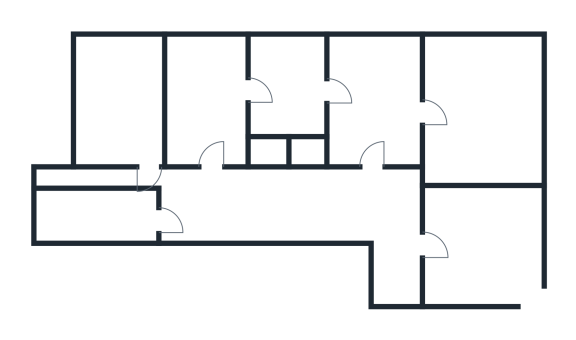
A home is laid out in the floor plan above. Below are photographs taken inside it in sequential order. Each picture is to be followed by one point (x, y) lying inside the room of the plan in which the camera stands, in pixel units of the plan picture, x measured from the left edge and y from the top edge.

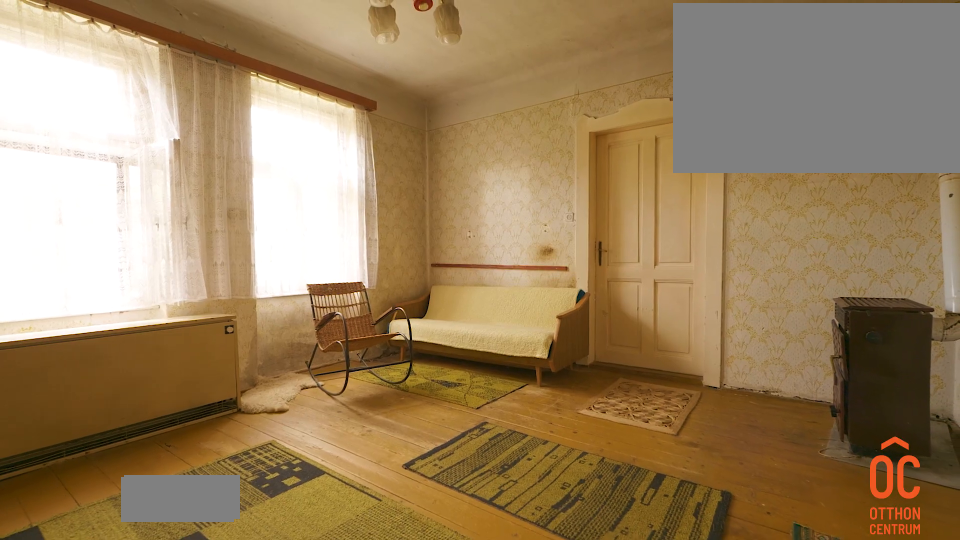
(476, 99)
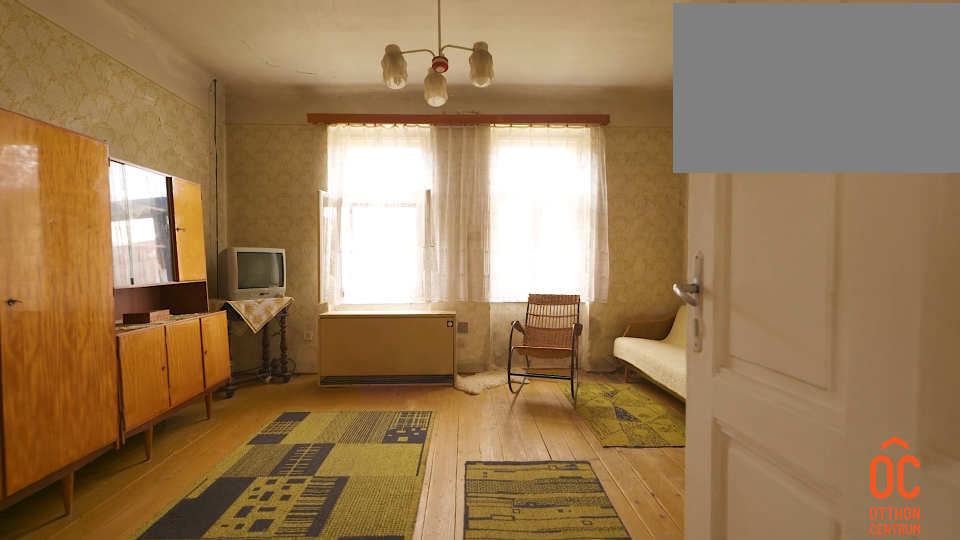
(476, 99)
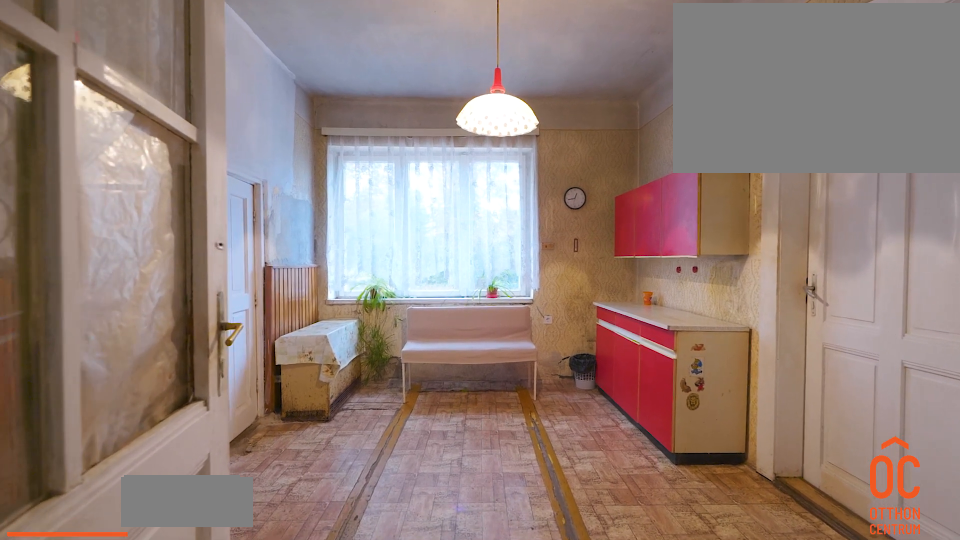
(370, 99)
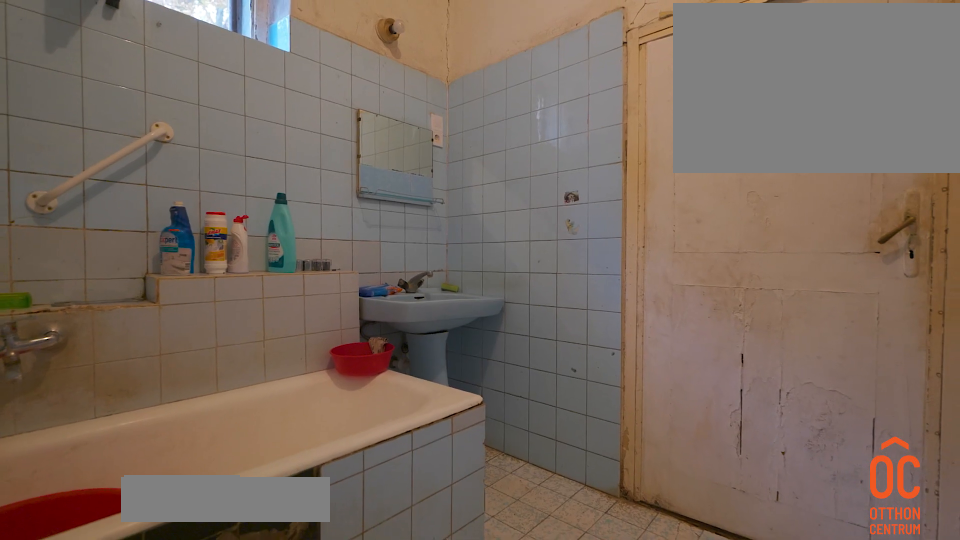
(293, 99)
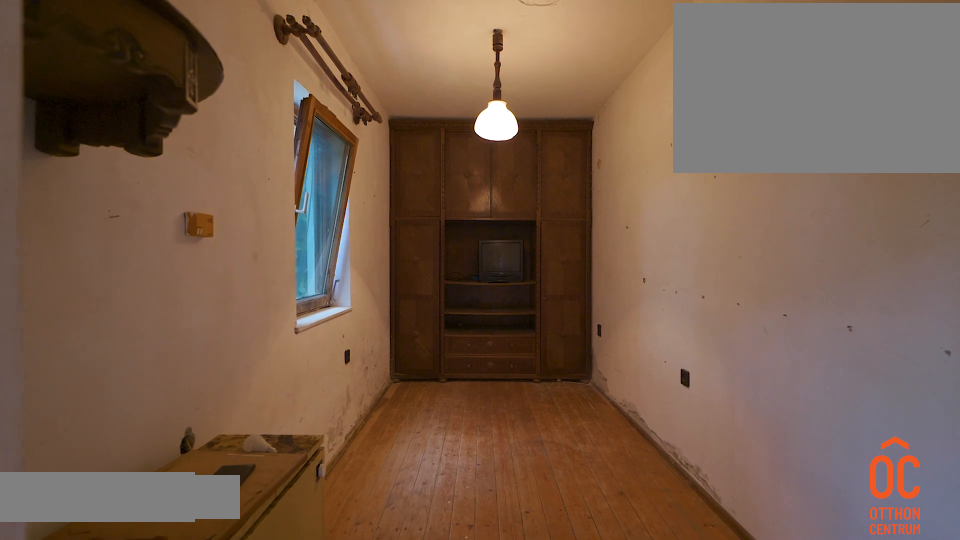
(97, 217)
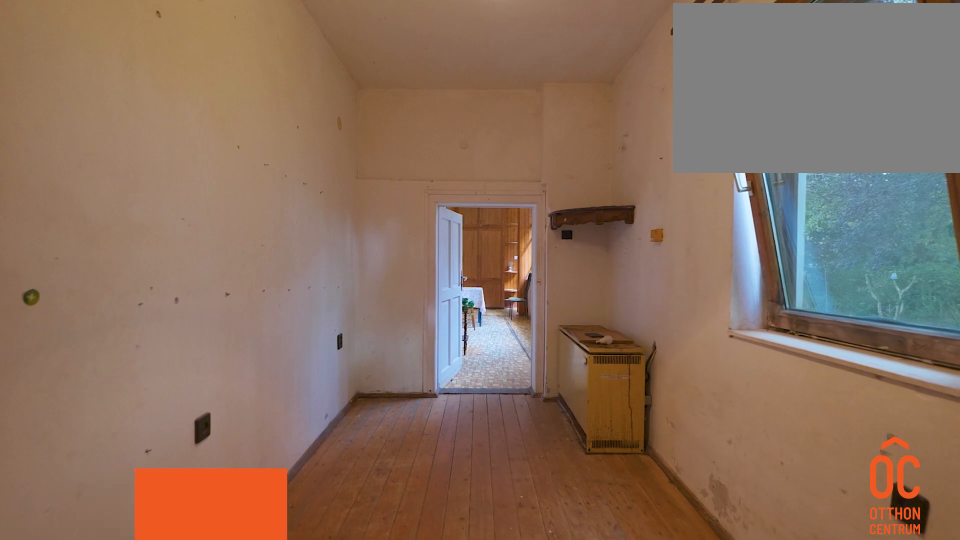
(97, 217)
